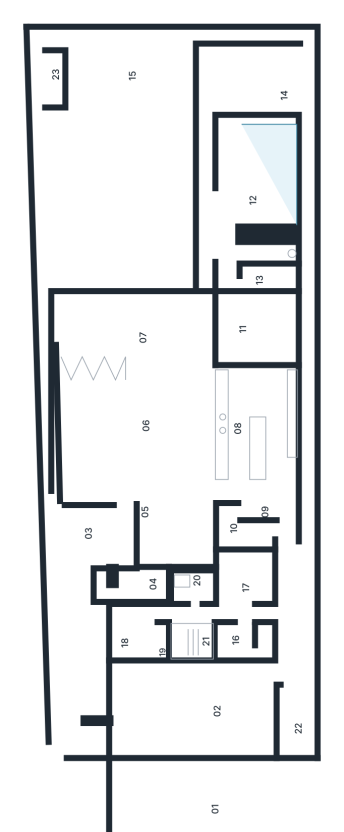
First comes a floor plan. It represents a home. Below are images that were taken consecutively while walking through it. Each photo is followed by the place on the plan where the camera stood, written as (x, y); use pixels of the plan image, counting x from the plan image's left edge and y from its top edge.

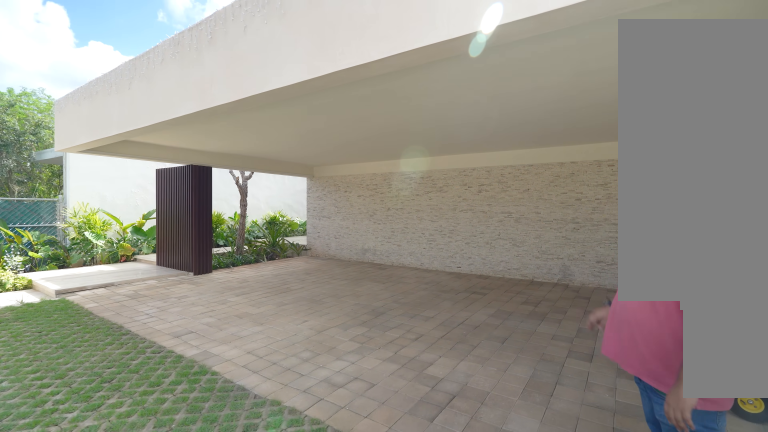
(233, 768)
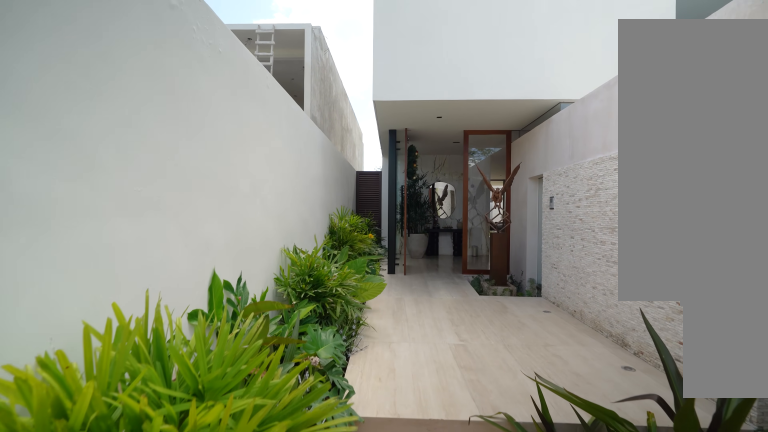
(84, 700)
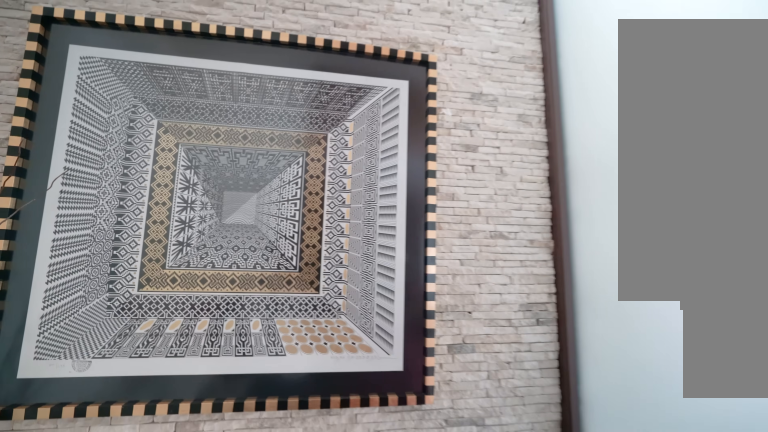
(126, 579)
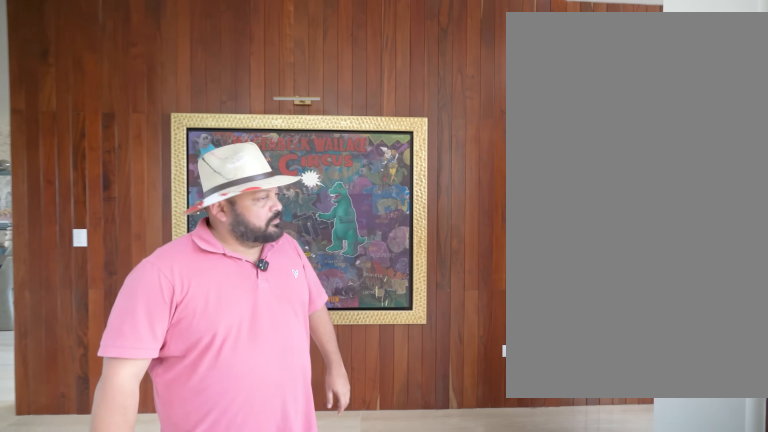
(126, 579)
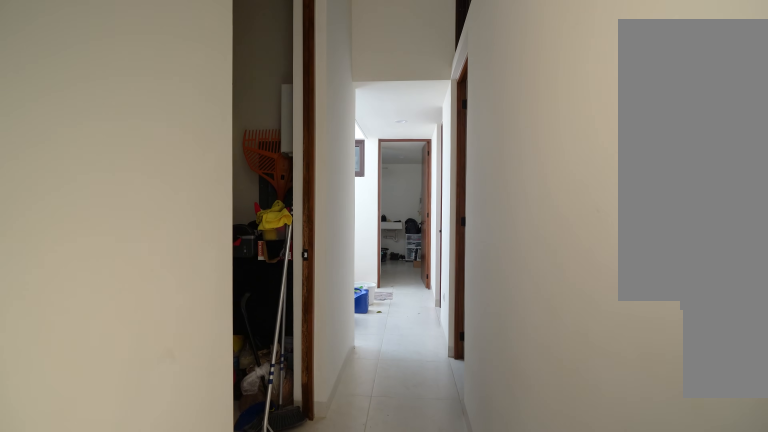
(290, 614)
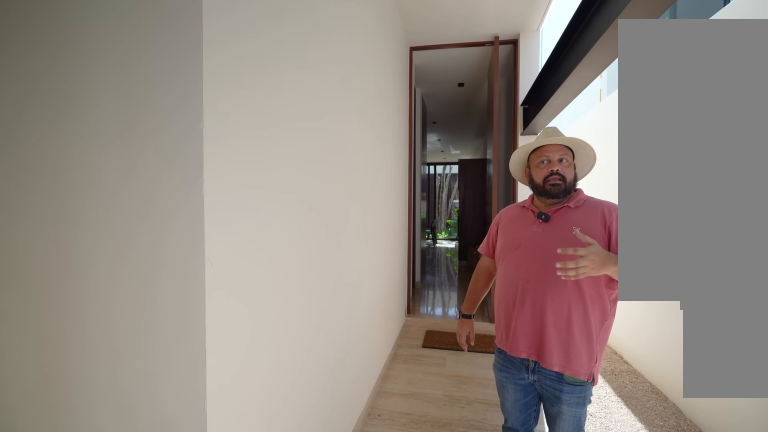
(286, 610)
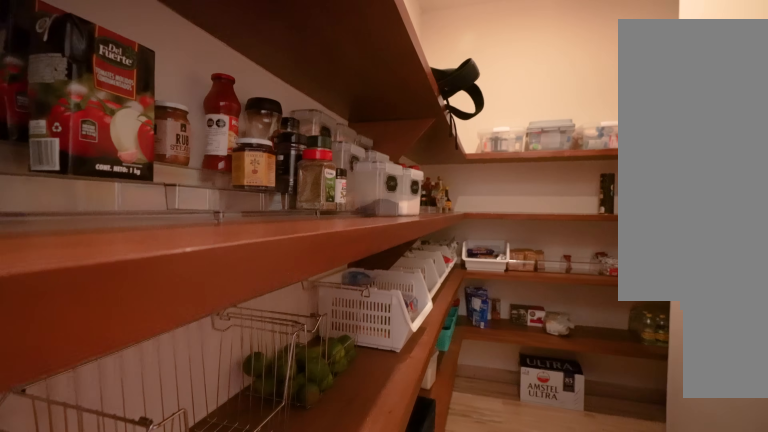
(249, 534)
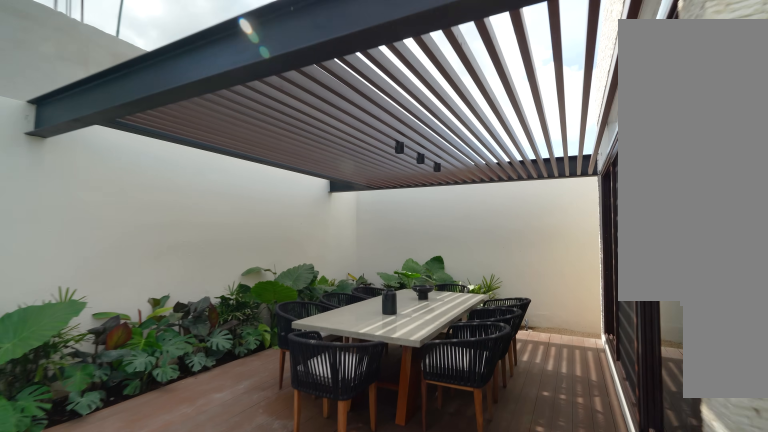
(184, 119)
